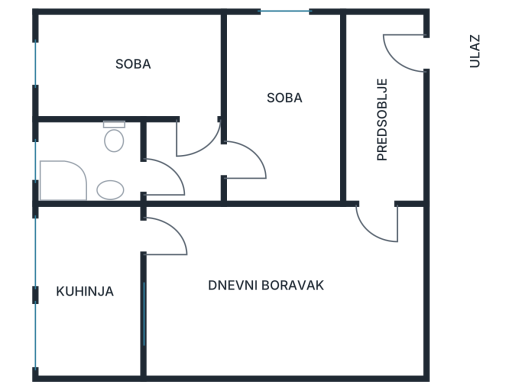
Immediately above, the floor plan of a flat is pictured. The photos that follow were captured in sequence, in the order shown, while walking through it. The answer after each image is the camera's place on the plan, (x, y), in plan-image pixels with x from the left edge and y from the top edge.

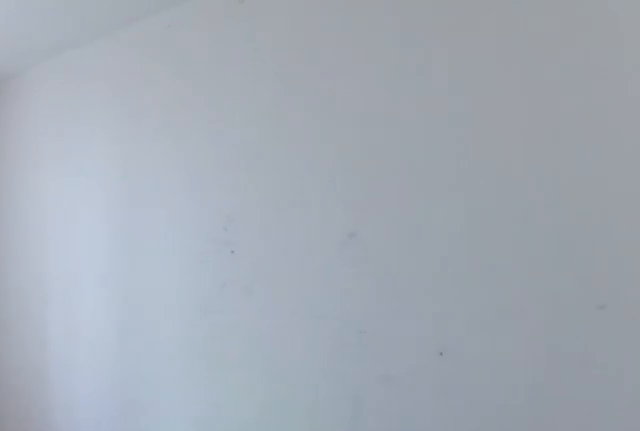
(212, 101)
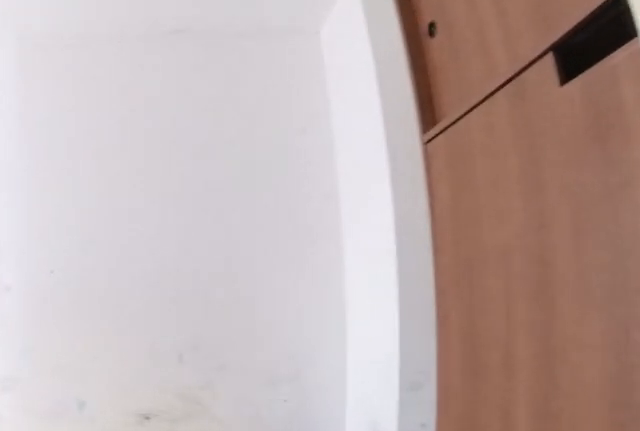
(199, 147)
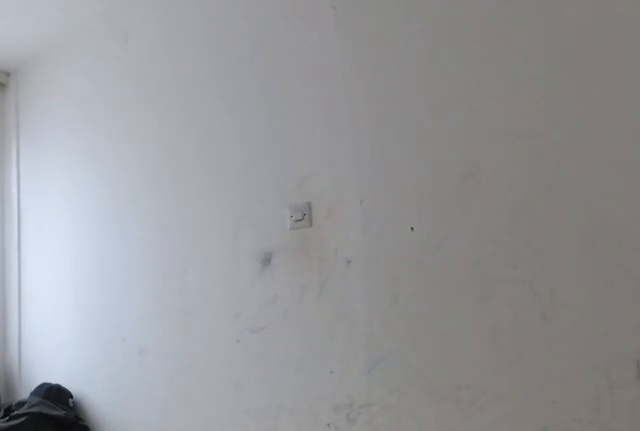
(250, 165)
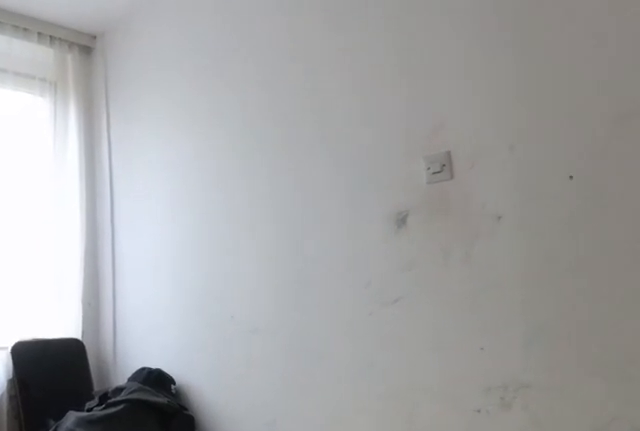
(262, 155)
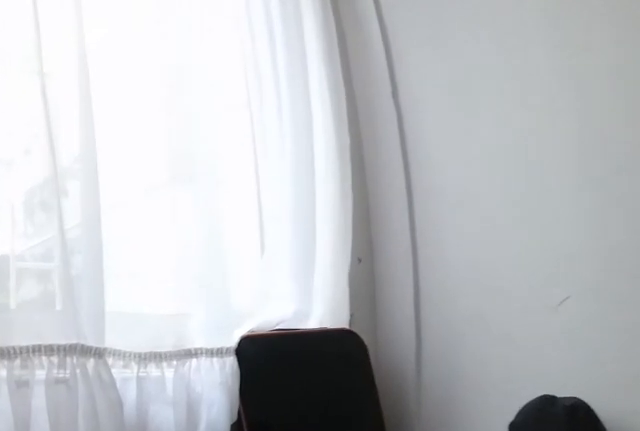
(273, 87)
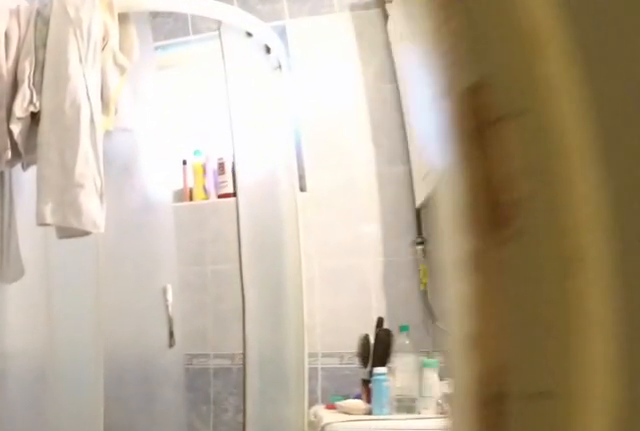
(173, 171)
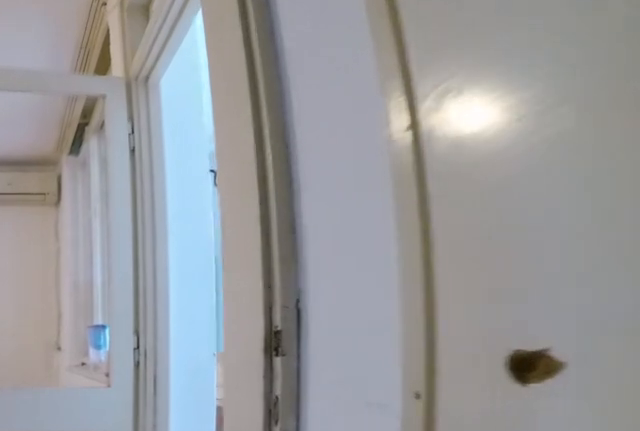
(186, 163)
